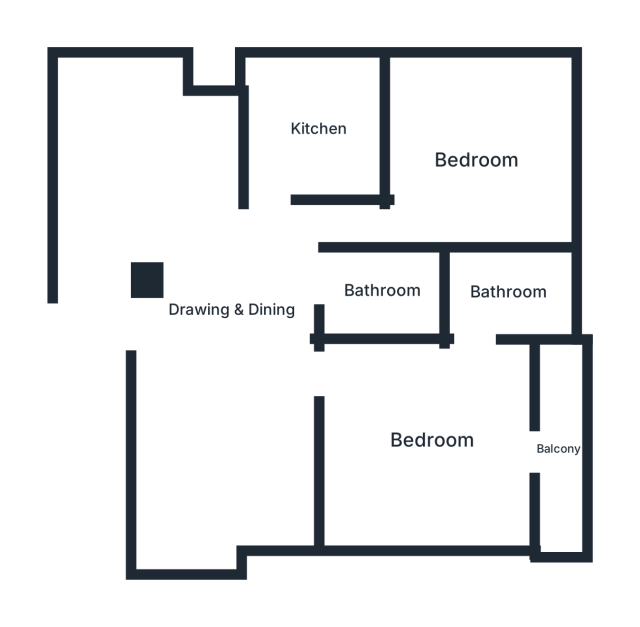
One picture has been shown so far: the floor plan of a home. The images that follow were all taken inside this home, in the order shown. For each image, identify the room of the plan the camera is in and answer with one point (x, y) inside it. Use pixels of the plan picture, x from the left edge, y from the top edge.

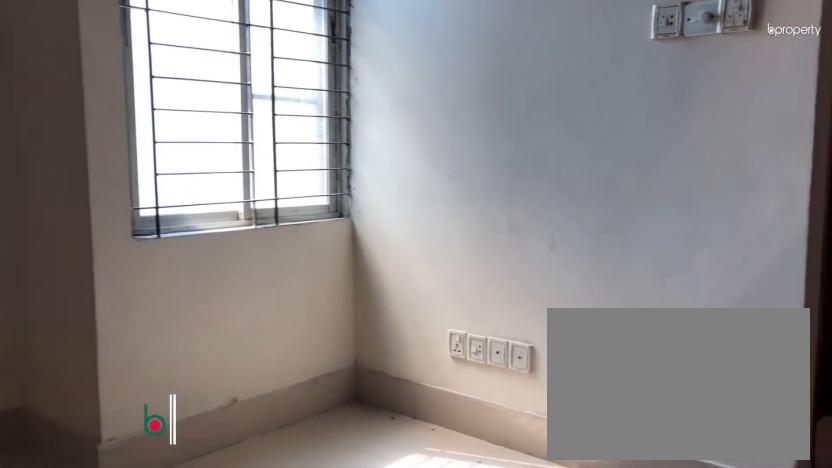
(231, 304)
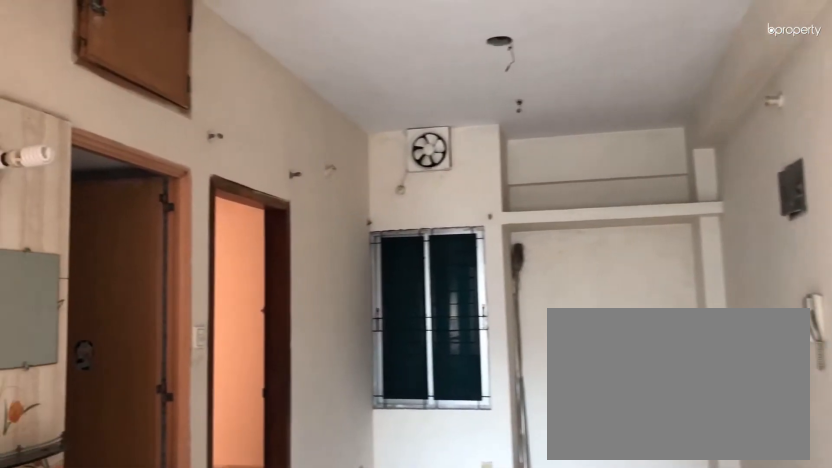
(230, 305)
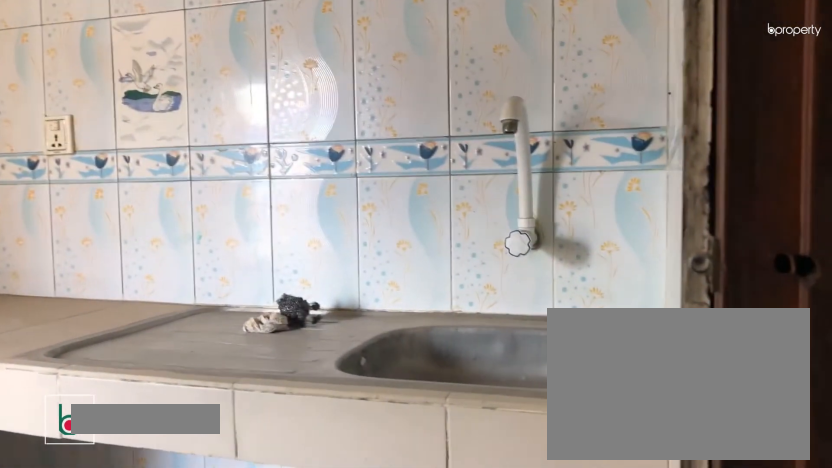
(317, 129)
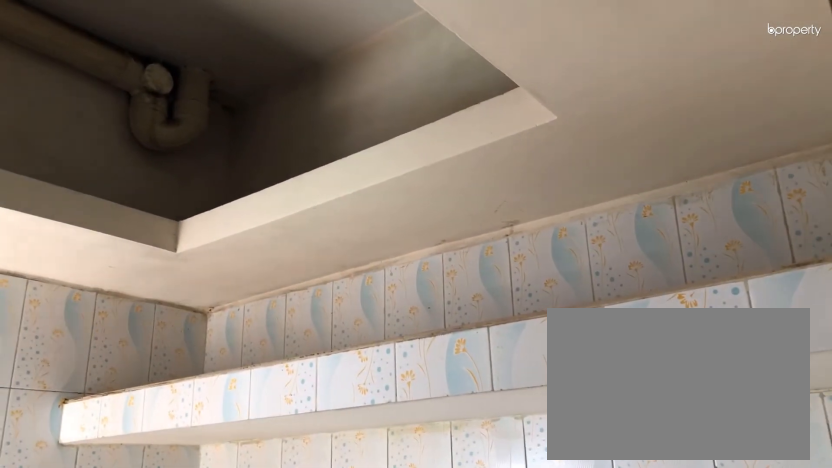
(317, 129)
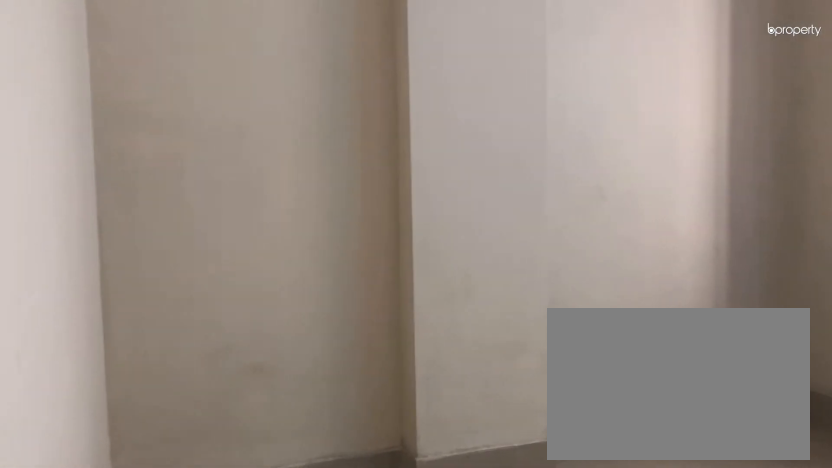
(477, 158)
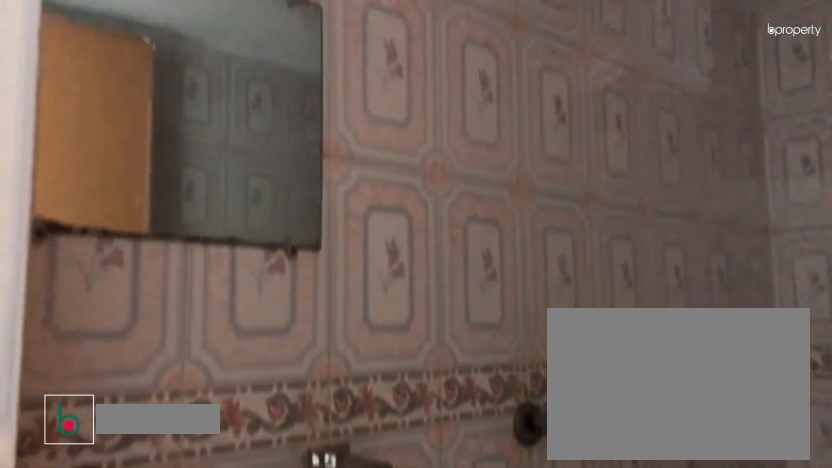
(385, 290)
